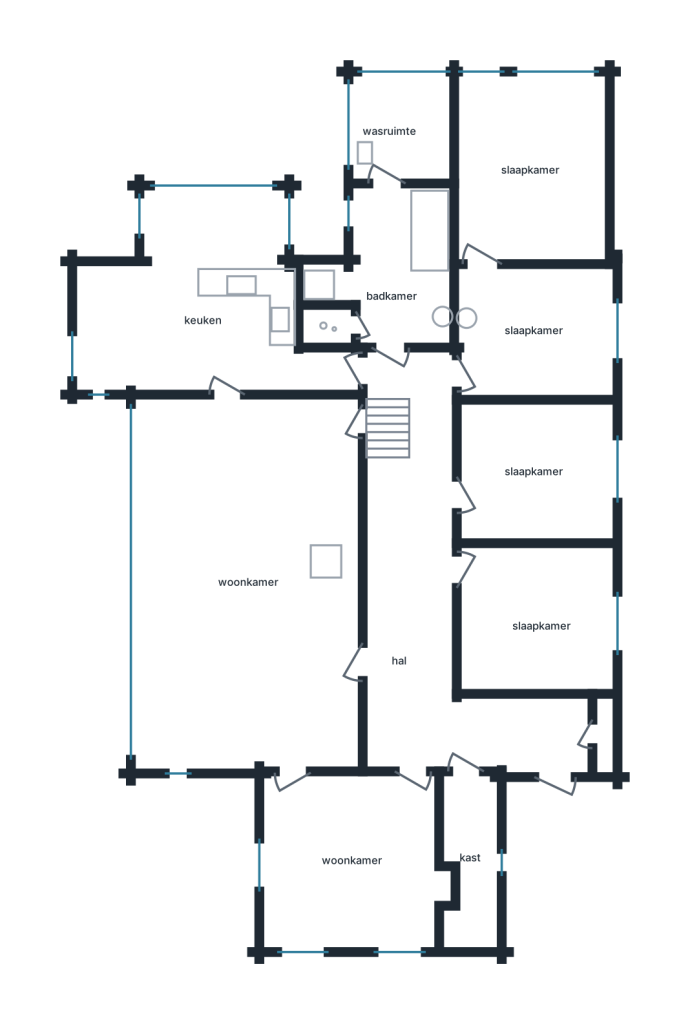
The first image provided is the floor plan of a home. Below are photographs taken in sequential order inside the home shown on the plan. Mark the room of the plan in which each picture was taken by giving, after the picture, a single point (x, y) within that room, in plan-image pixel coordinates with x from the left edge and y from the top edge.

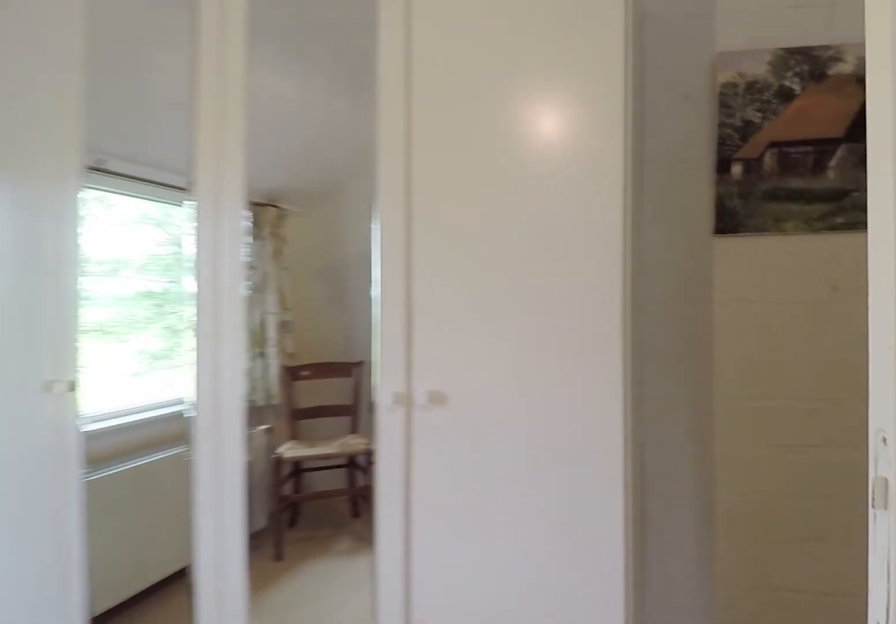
(534, 332)
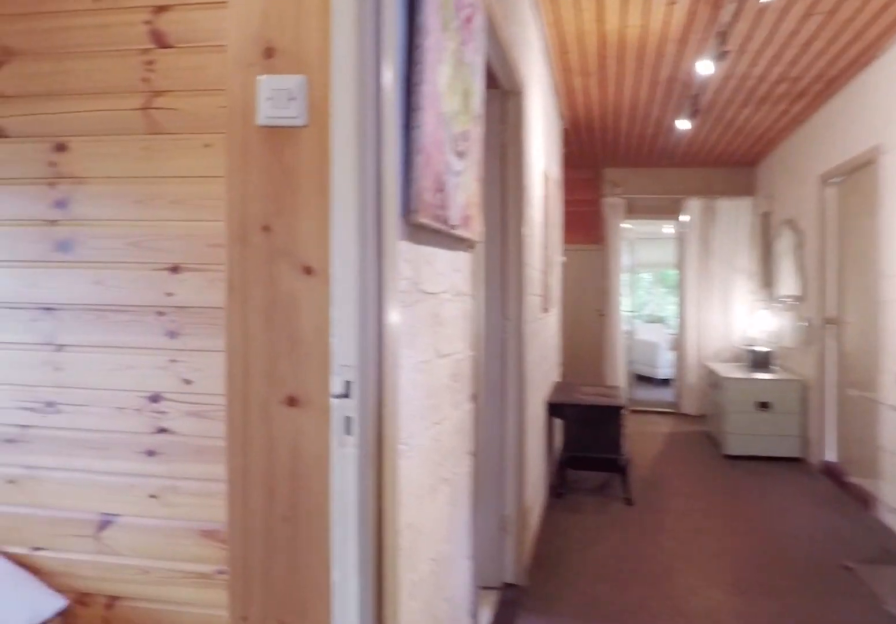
(437, 606)
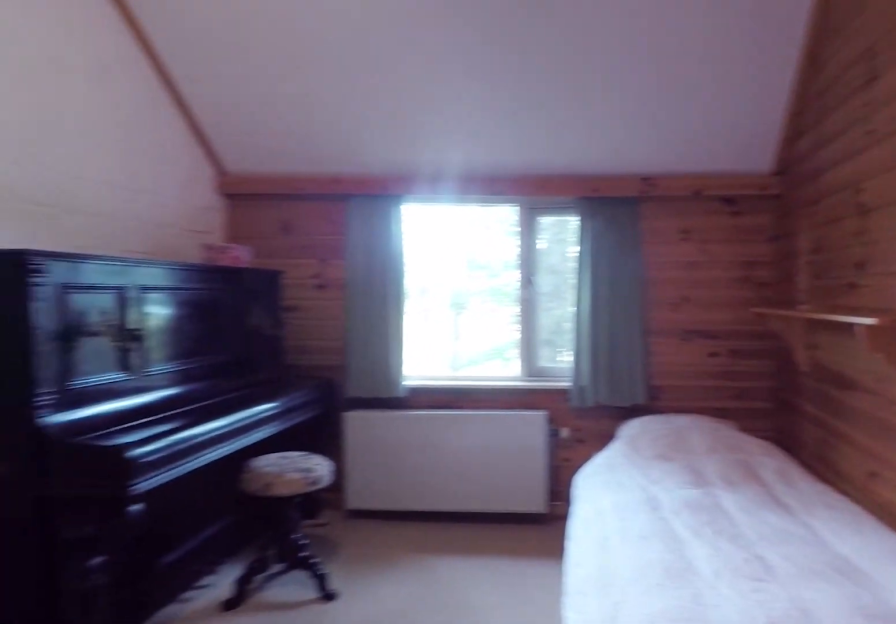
(534, 471)
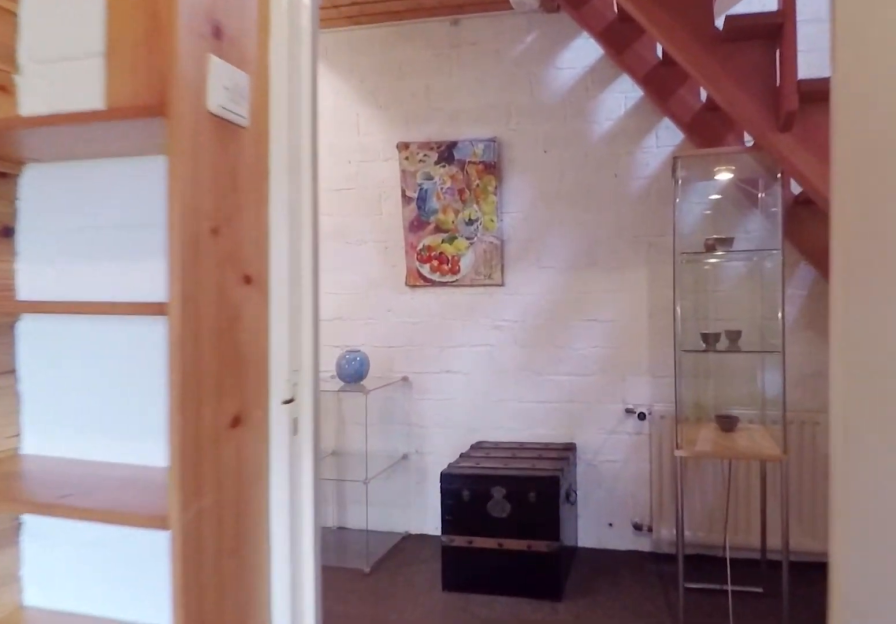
(534, 471)
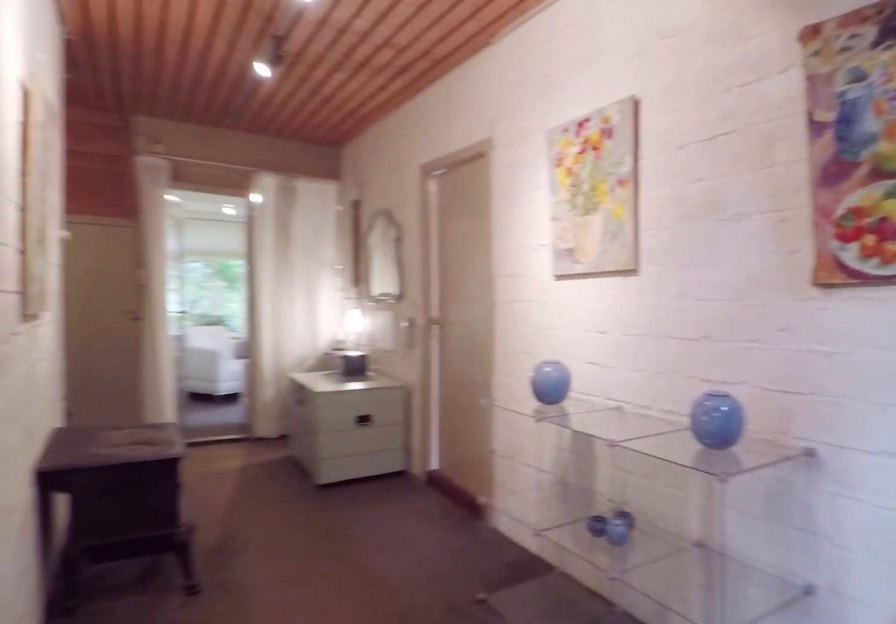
(436, 605)
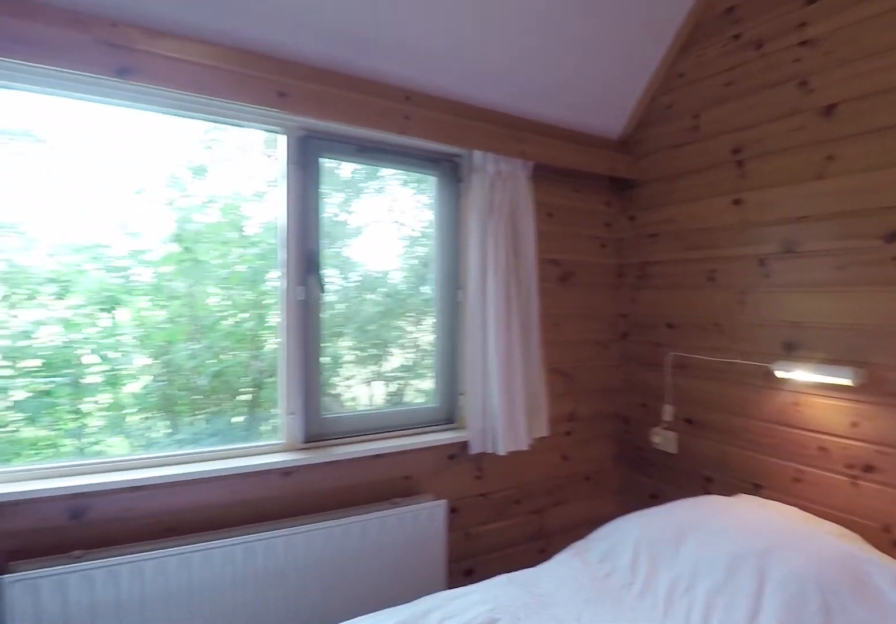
(534, 618)
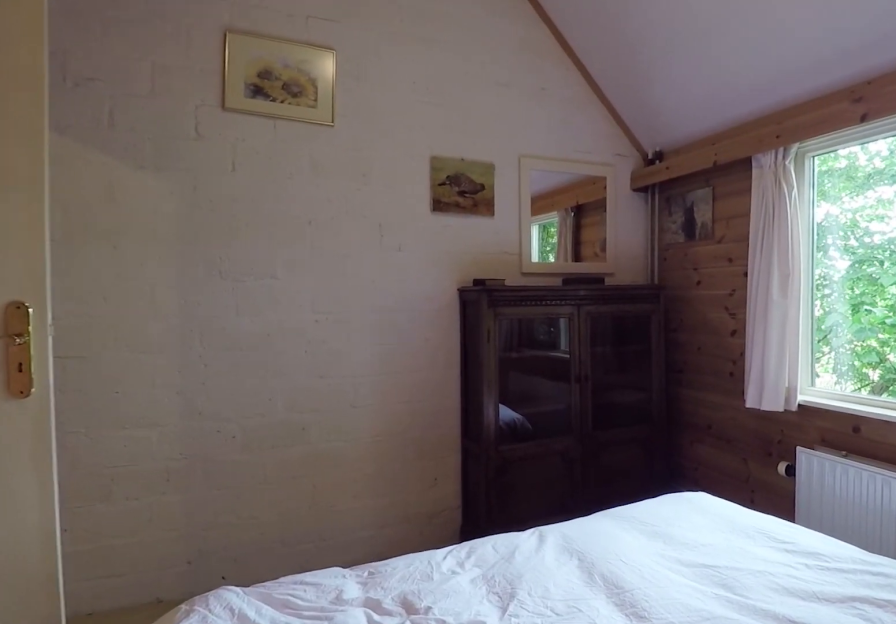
(534, 618)
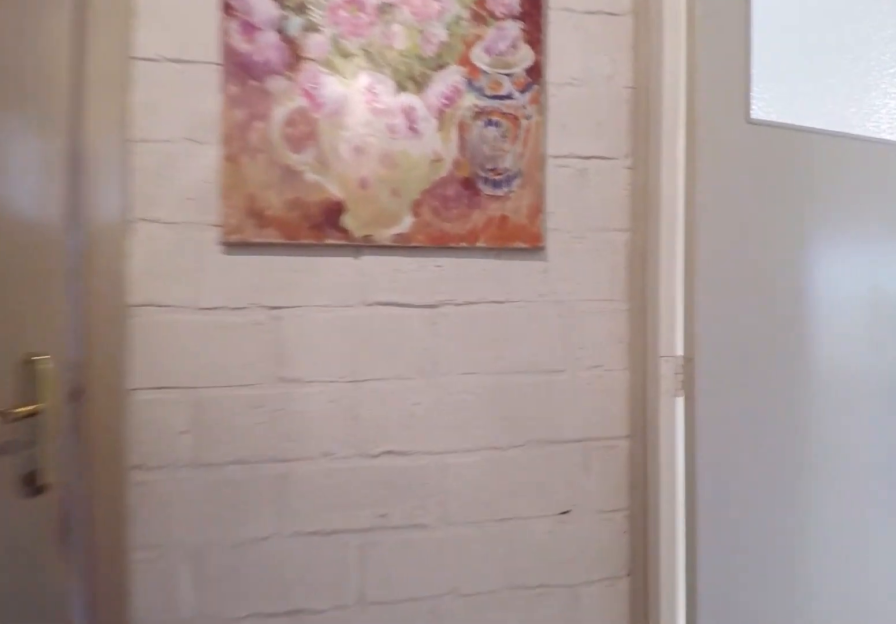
(436, 605)
